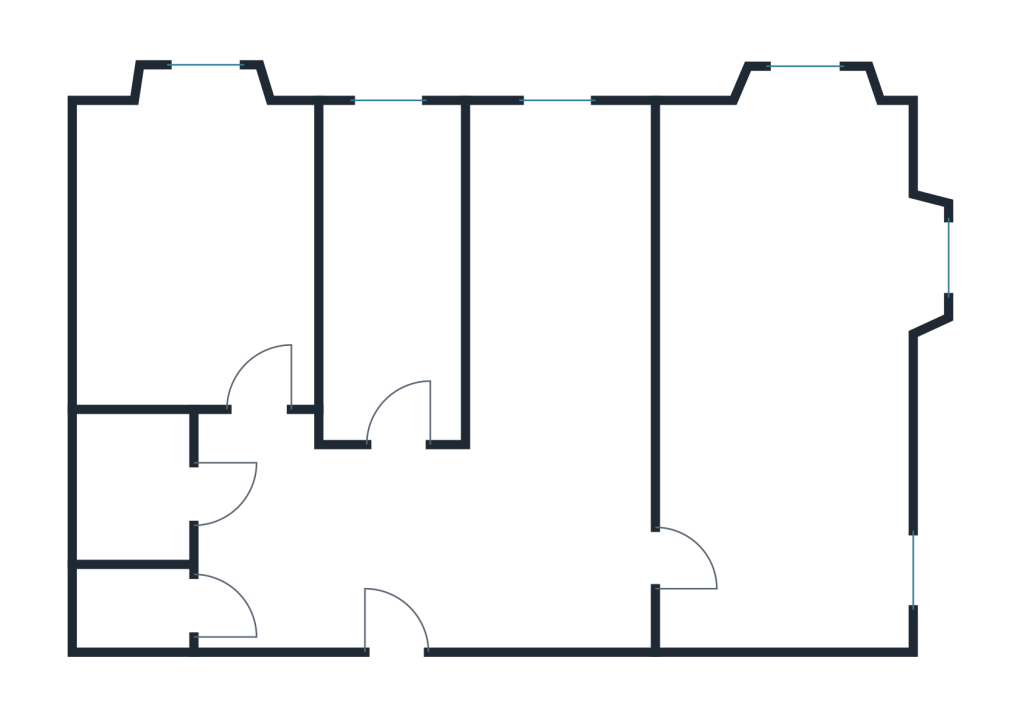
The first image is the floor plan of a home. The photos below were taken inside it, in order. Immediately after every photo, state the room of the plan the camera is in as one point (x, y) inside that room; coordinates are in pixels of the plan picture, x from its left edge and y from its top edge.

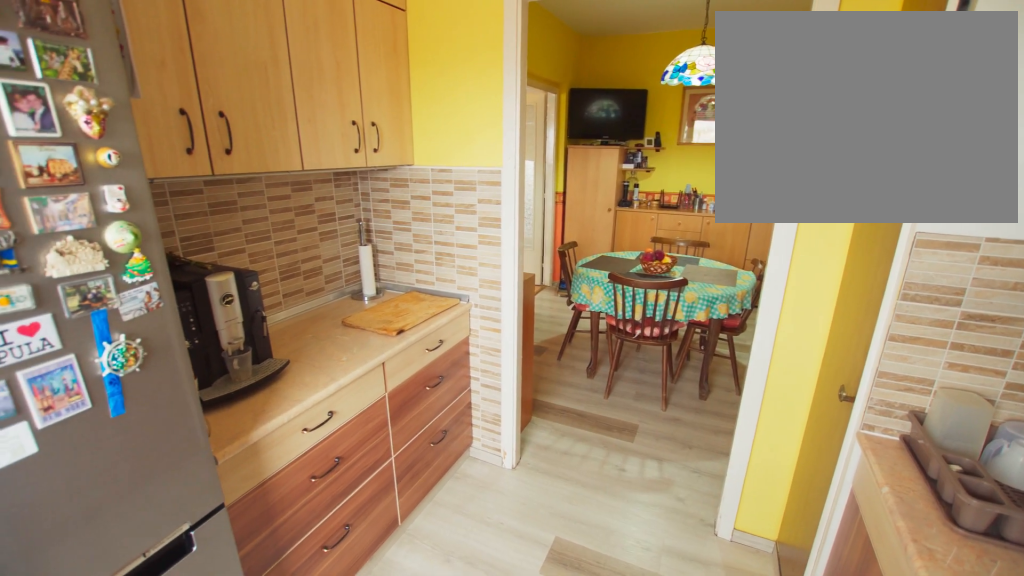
(566, 280)
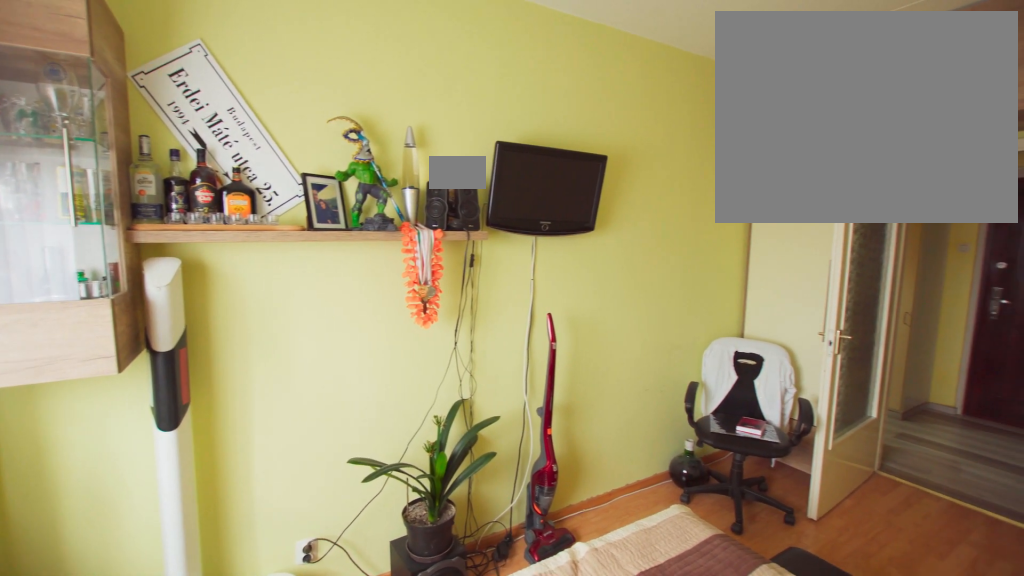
(388, 280)
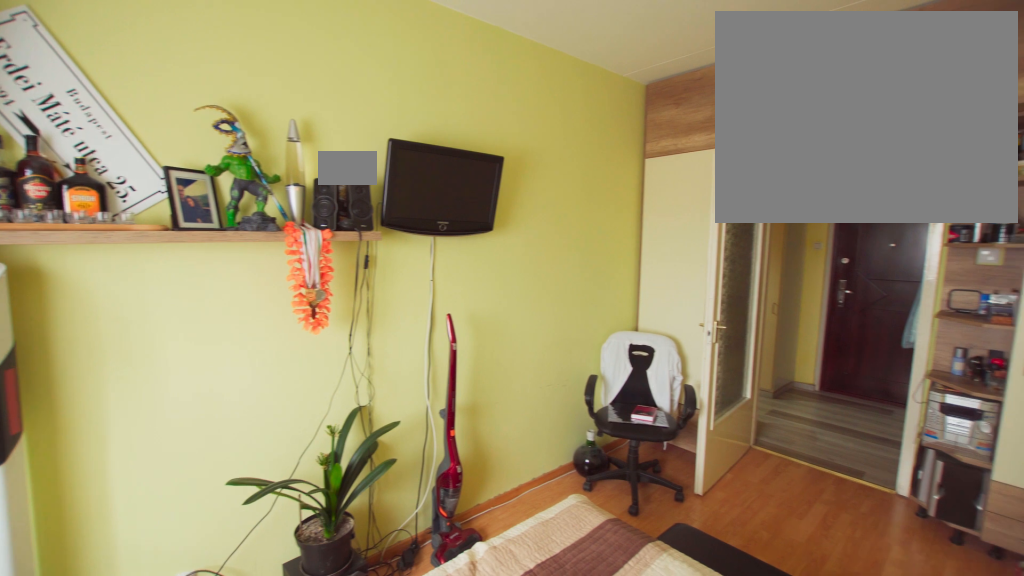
(388, 280)
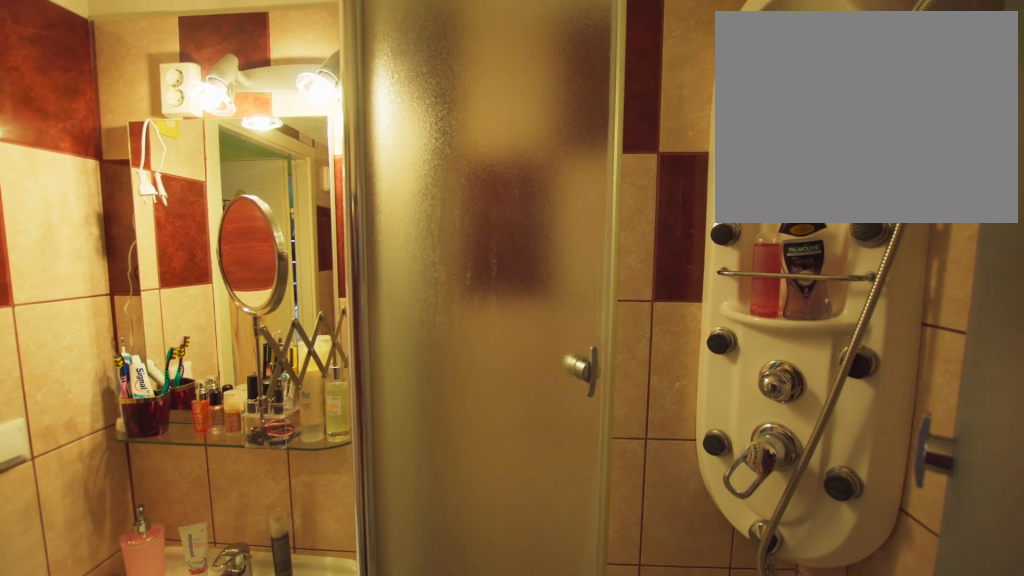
(138, 485)
